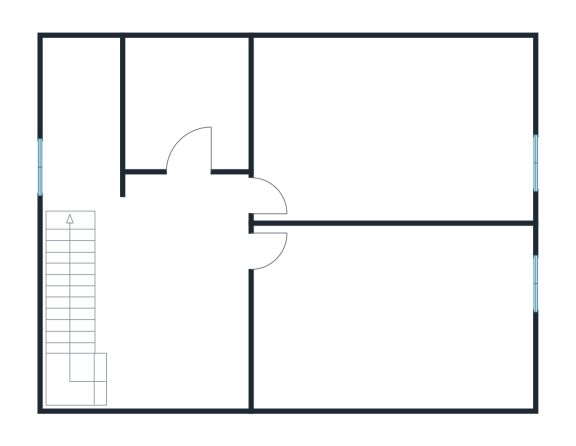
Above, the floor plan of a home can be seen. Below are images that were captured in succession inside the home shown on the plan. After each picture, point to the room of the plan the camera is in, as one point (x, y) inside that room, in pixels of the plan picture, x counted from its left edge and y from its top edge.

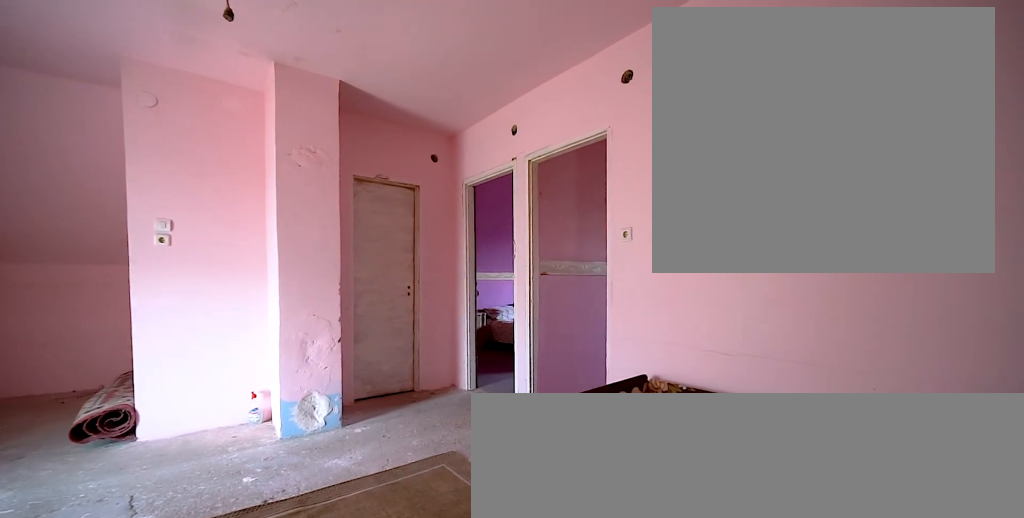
(183, 285)
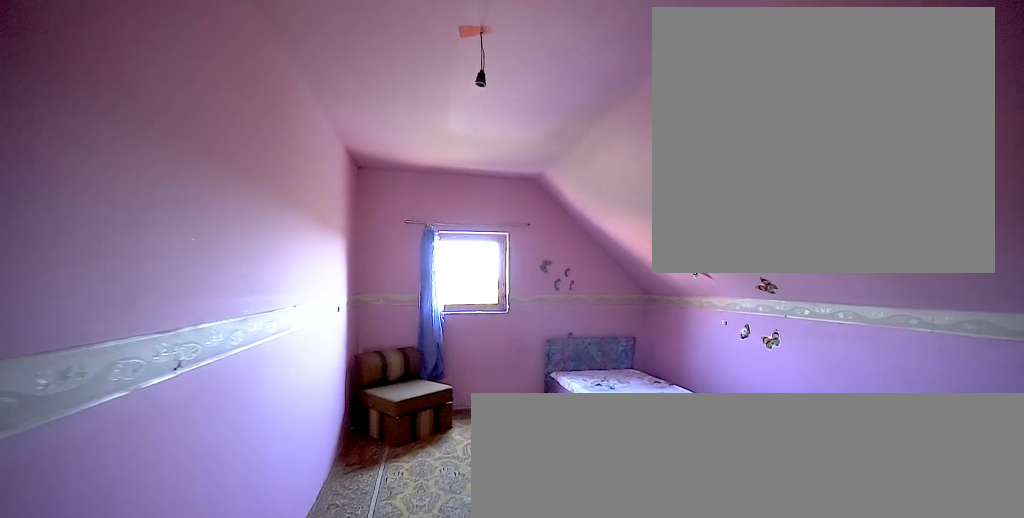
(397, 320)
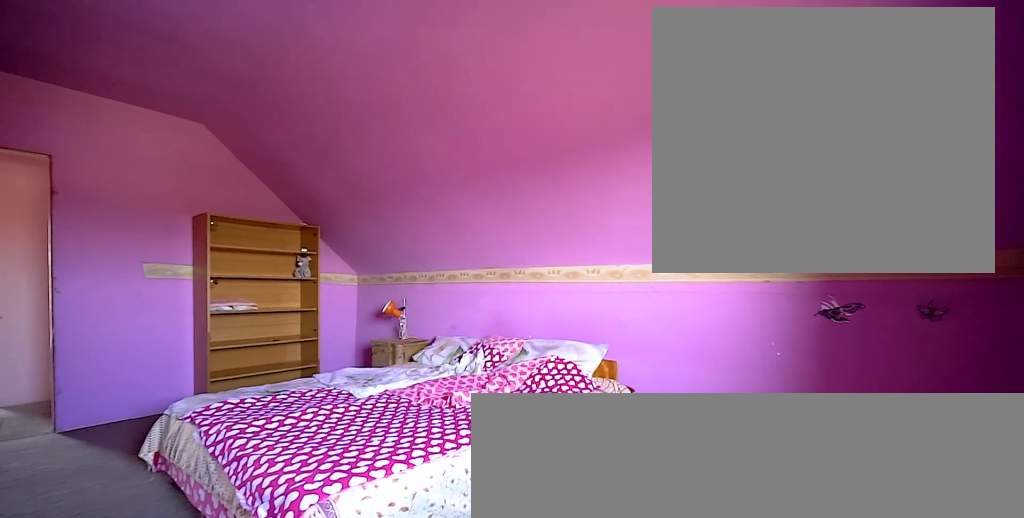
(397, 146)
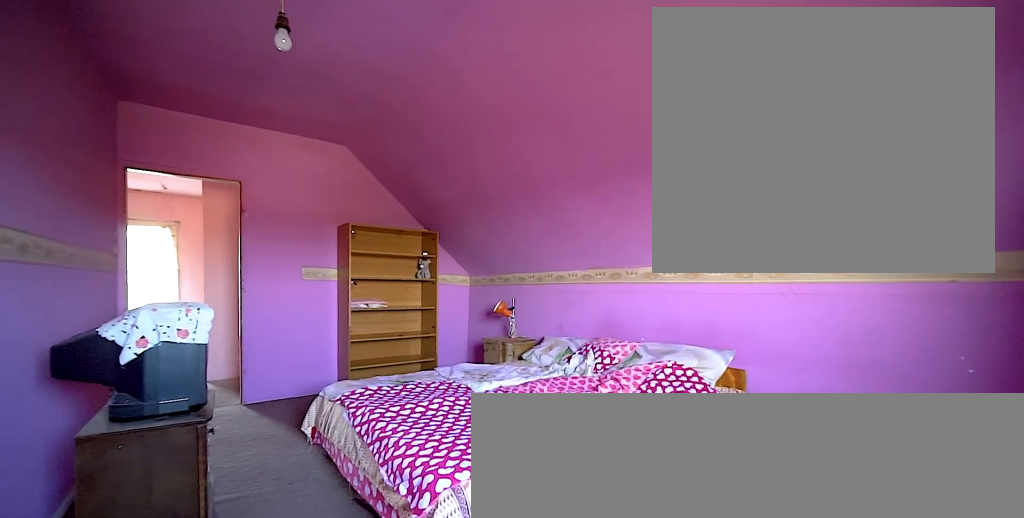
(397, 146)
